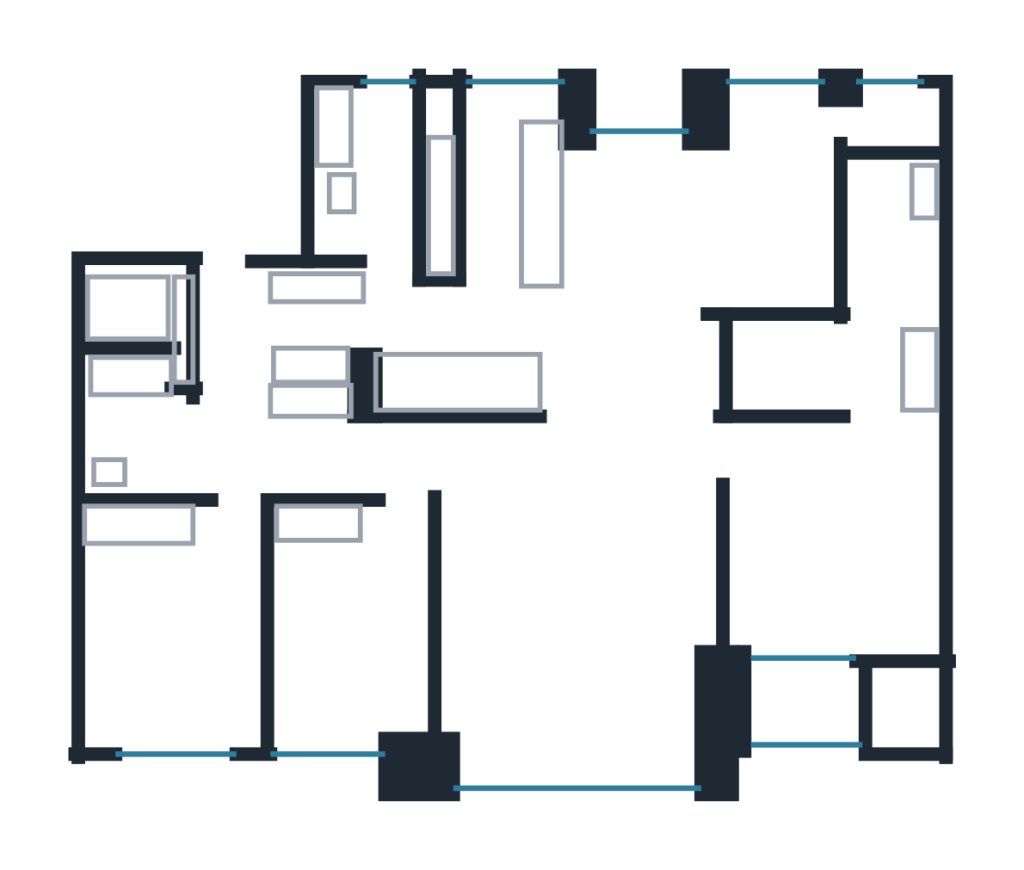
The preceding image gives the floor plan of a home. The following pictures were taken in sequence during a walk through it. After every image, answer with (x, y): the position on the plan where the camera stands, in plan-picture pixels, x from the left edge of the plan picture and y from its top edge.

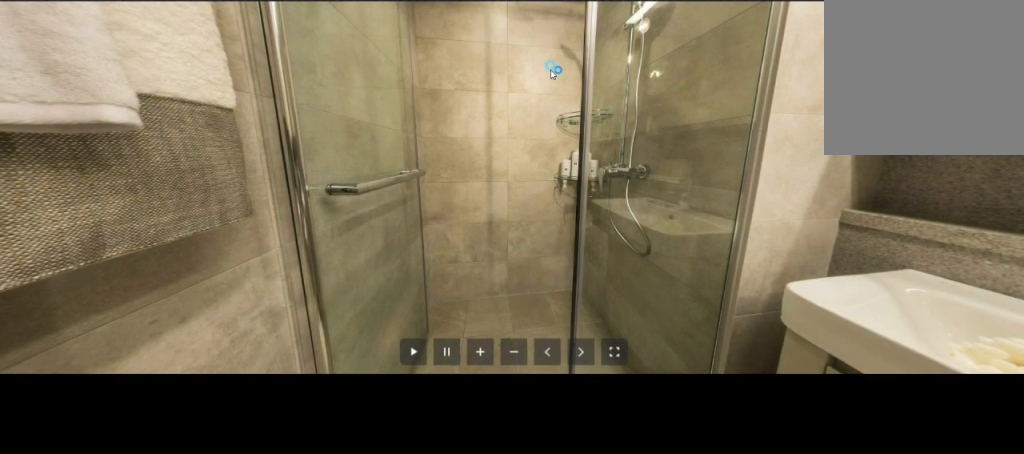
(878, 258)
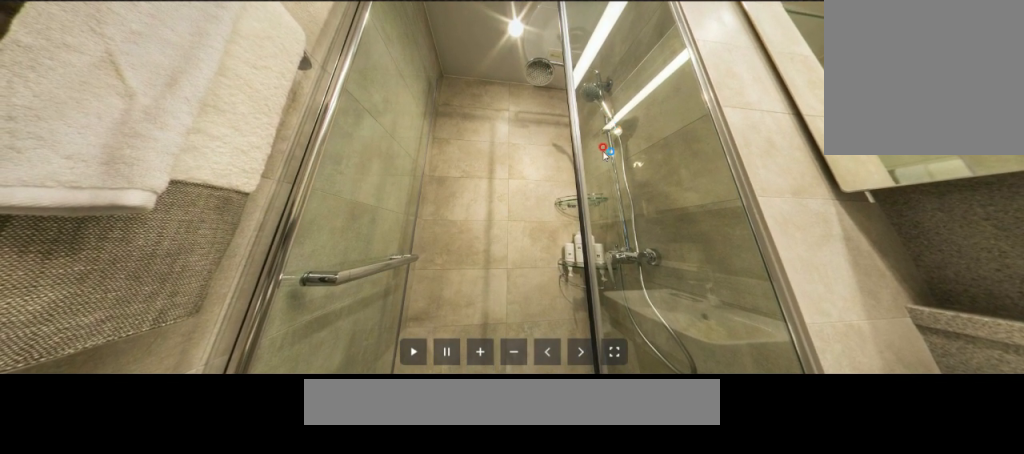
(903, 201)
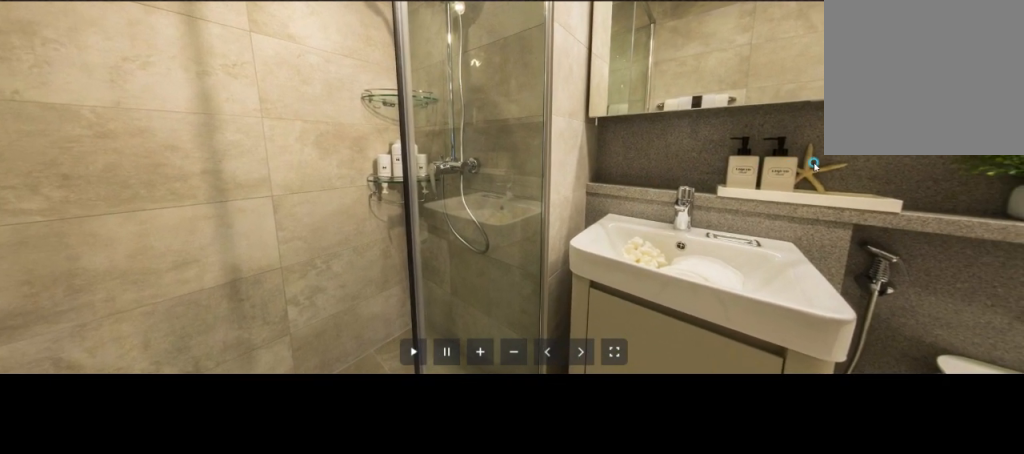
(877, 258)
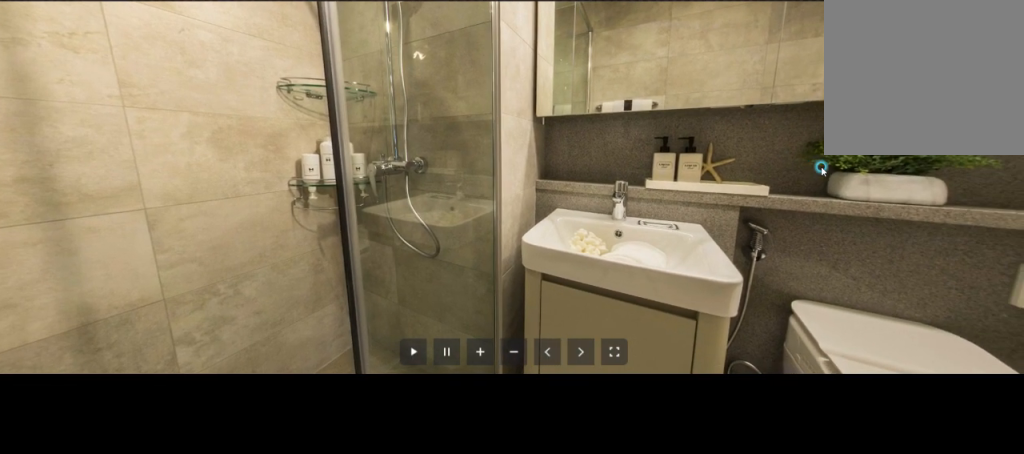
(878, 258)
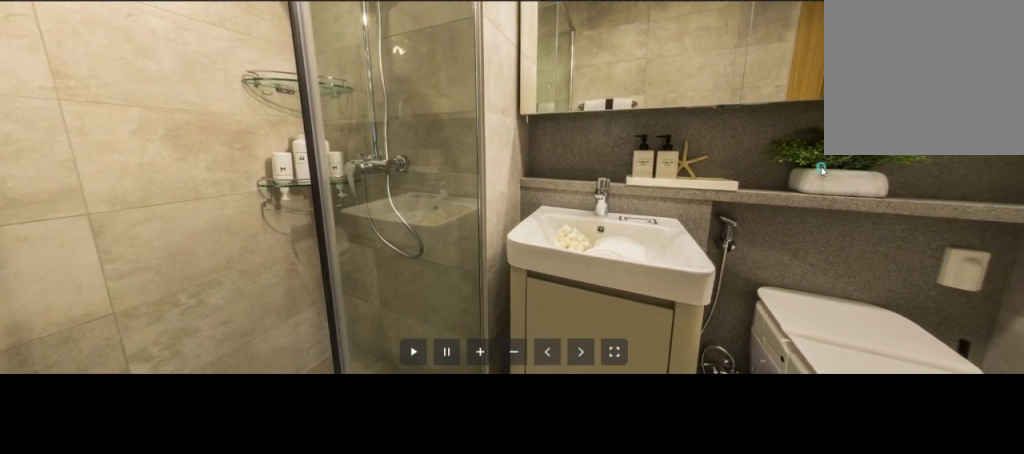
(879, 258)
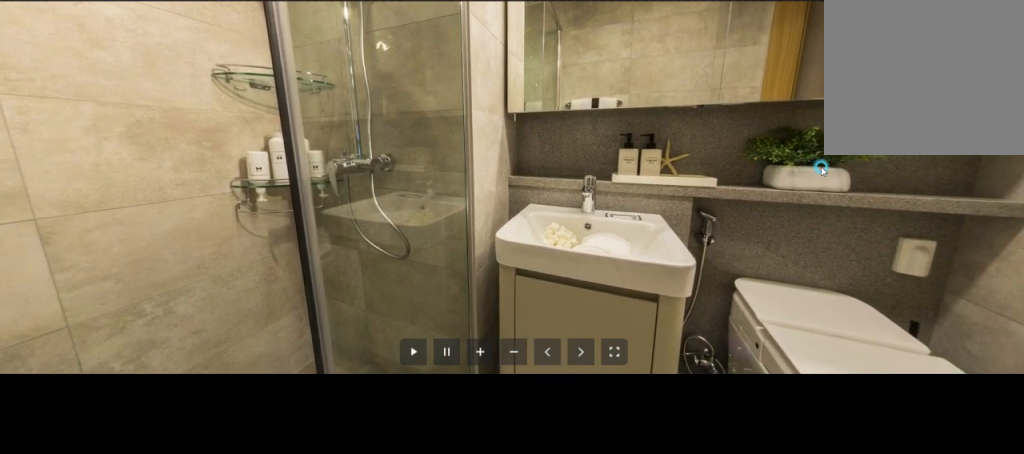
(877, 259)
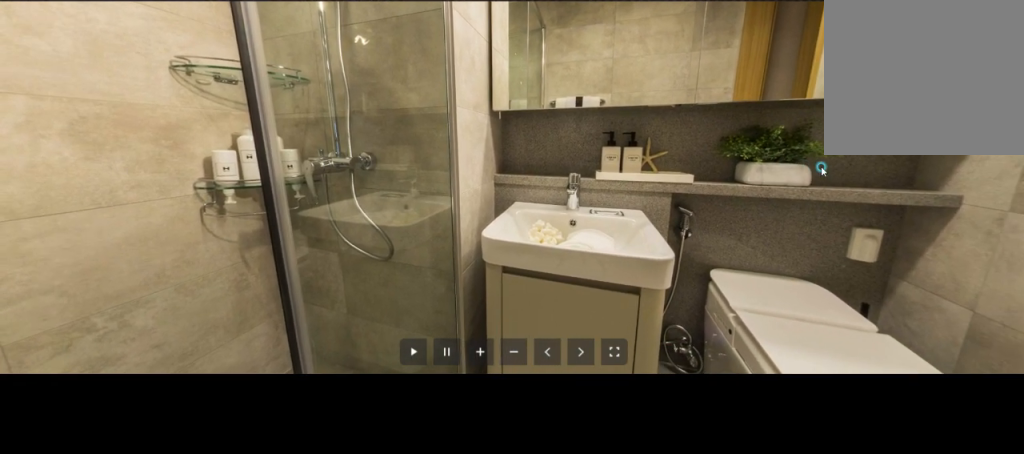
(877, 259)
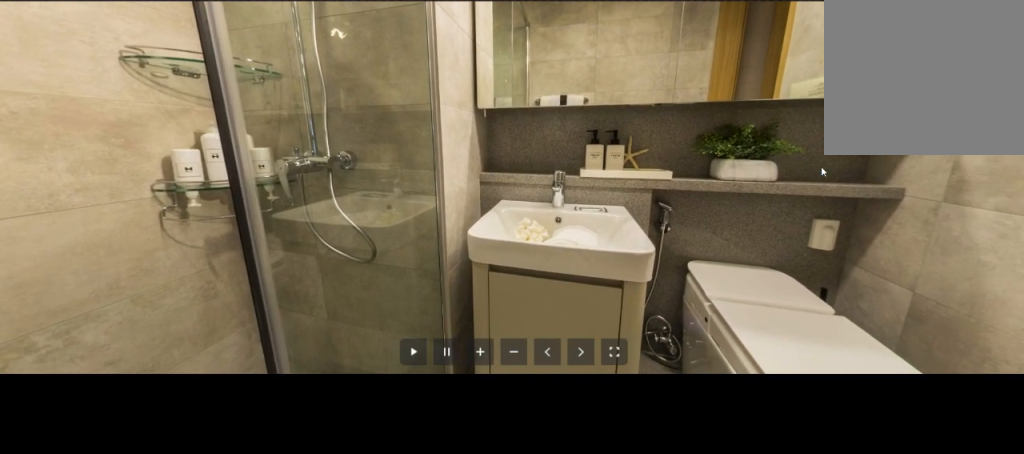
(921, 224)
